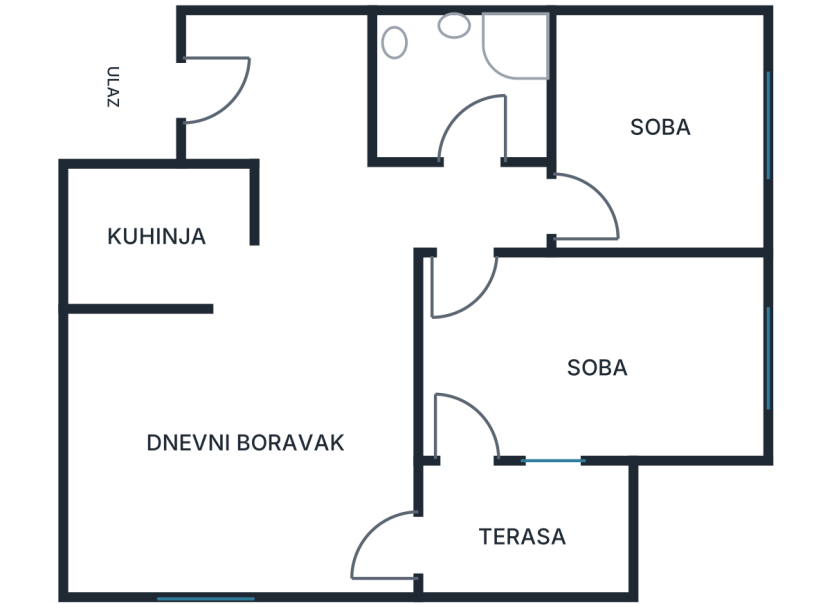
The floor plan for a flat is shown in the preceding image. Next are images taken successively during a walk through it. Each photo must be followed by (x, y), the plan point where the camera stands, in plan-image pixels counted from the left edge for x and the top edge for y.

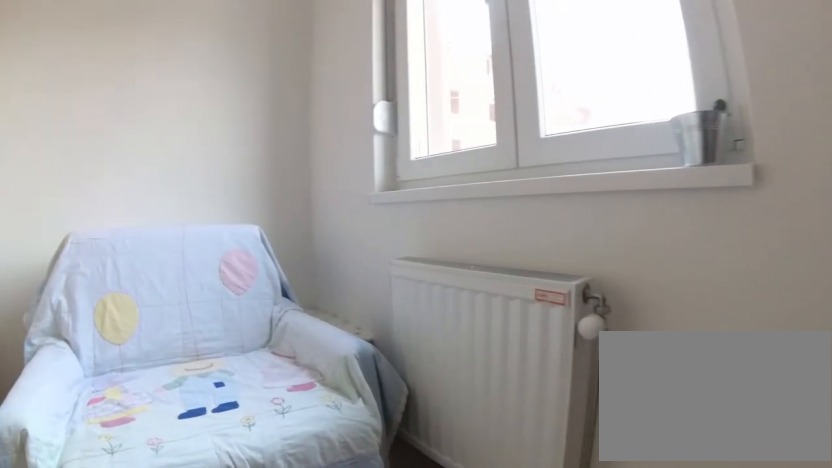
(660, 180)
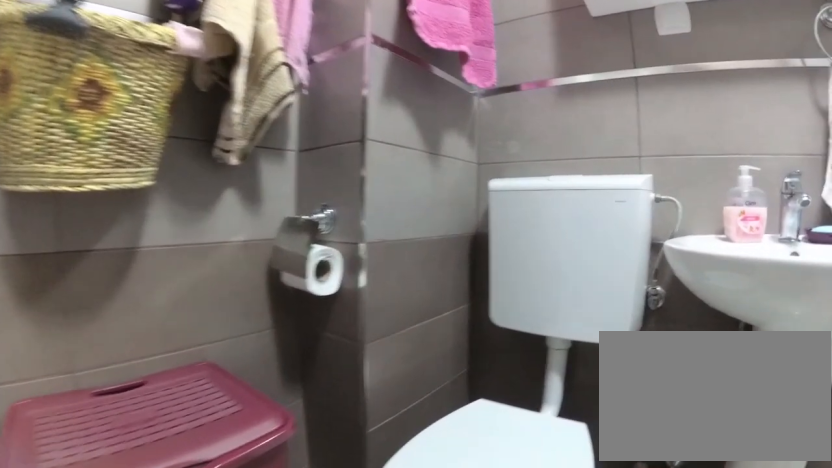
(441, 115)
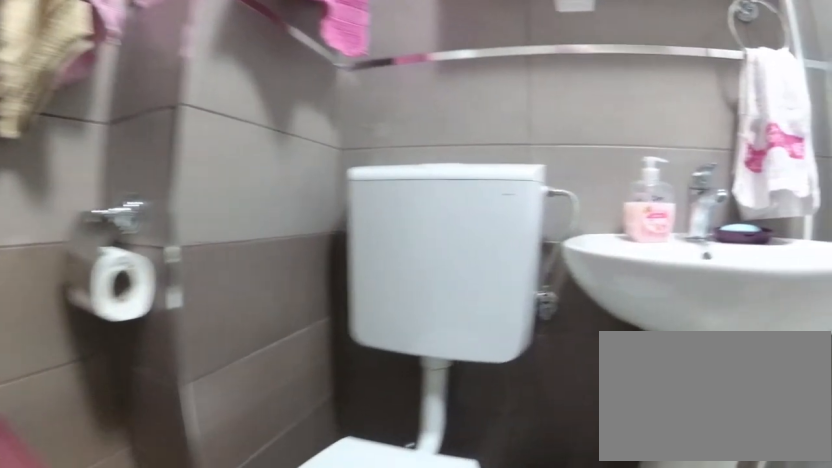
(429, 107)
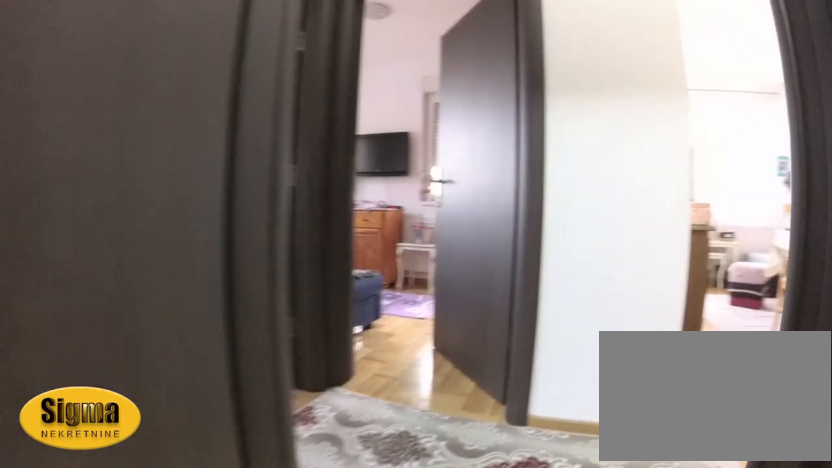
(474, 106)
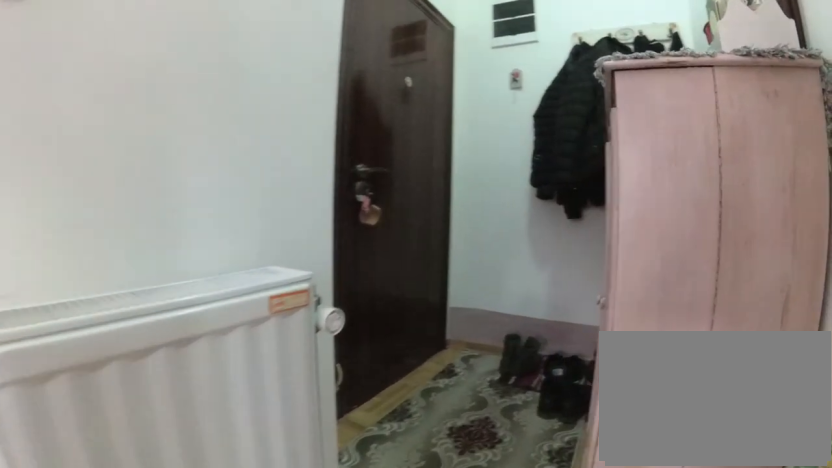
(344, 189)
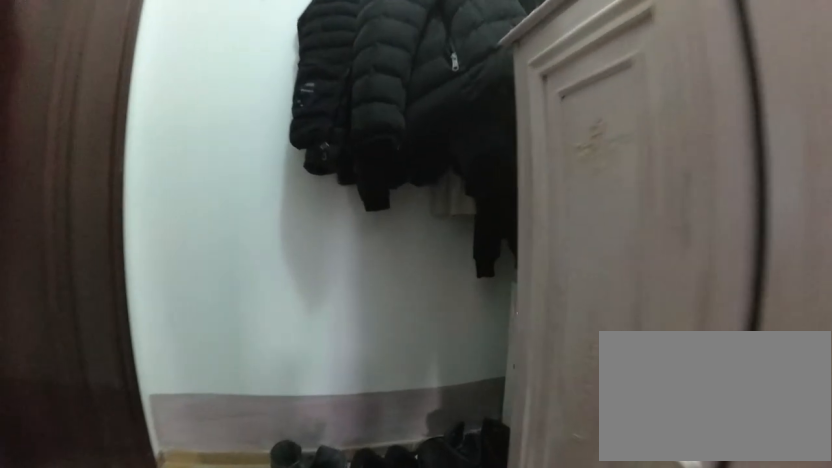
(335, 137)
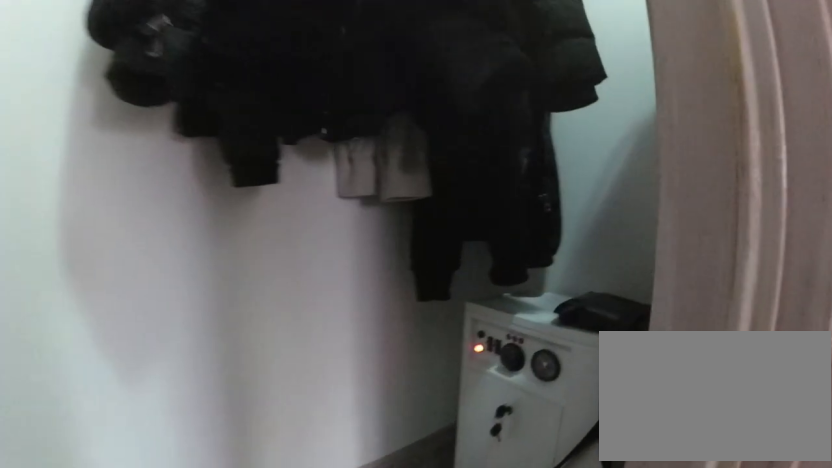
(322, 106)
